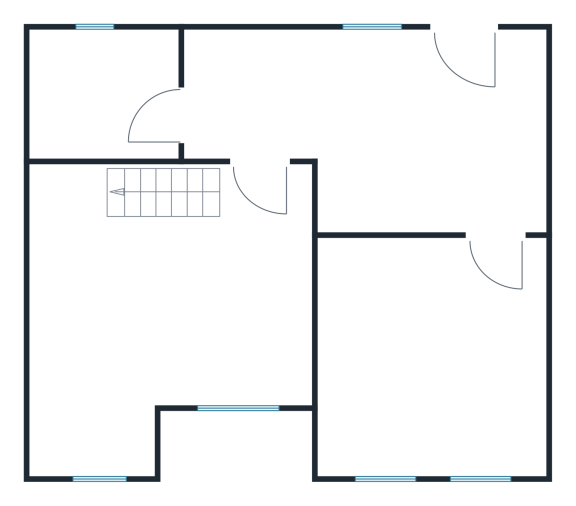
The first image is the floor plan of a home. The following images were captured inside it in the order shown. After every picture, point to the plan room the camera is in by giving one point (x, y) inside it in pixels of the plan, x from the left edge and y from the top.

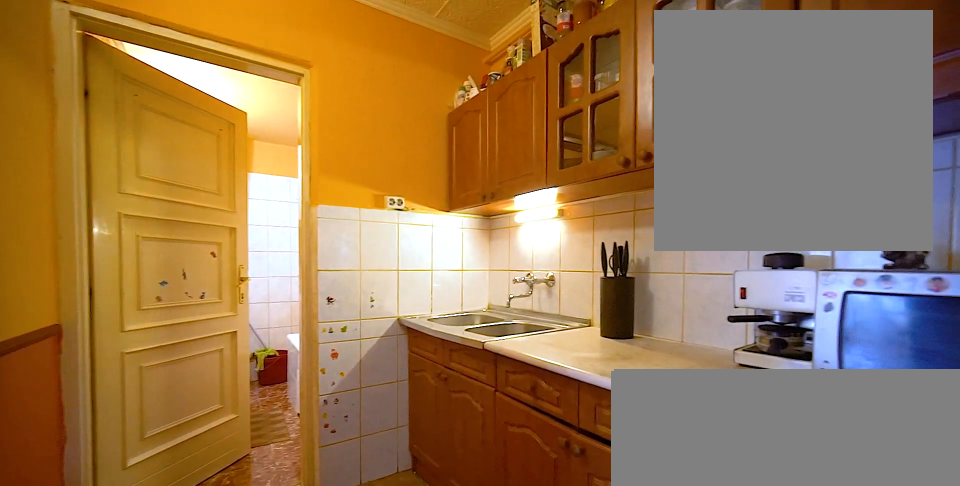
(393, 130)
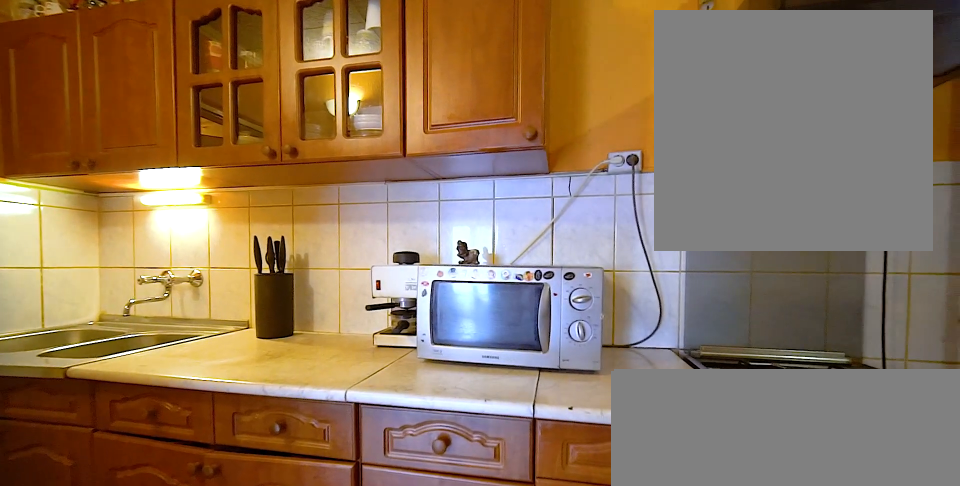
(392, 130)
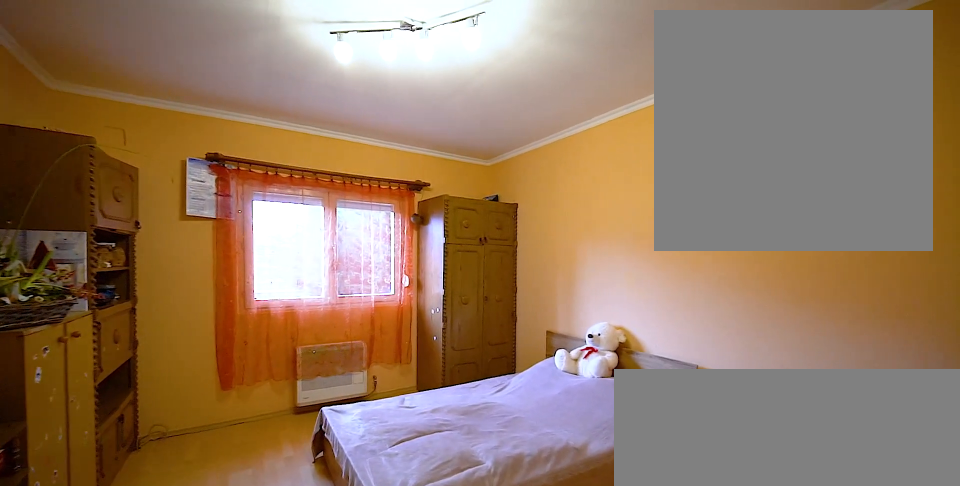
(438, 359)
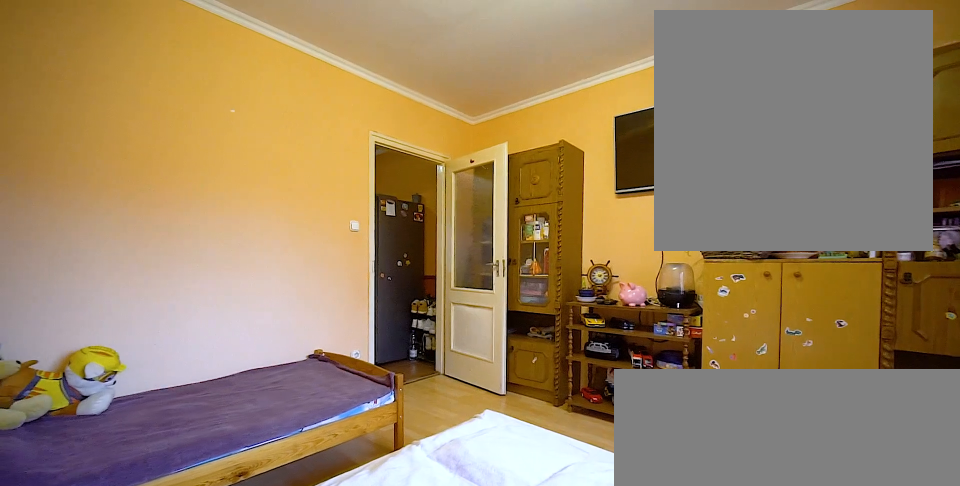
(438, 358)
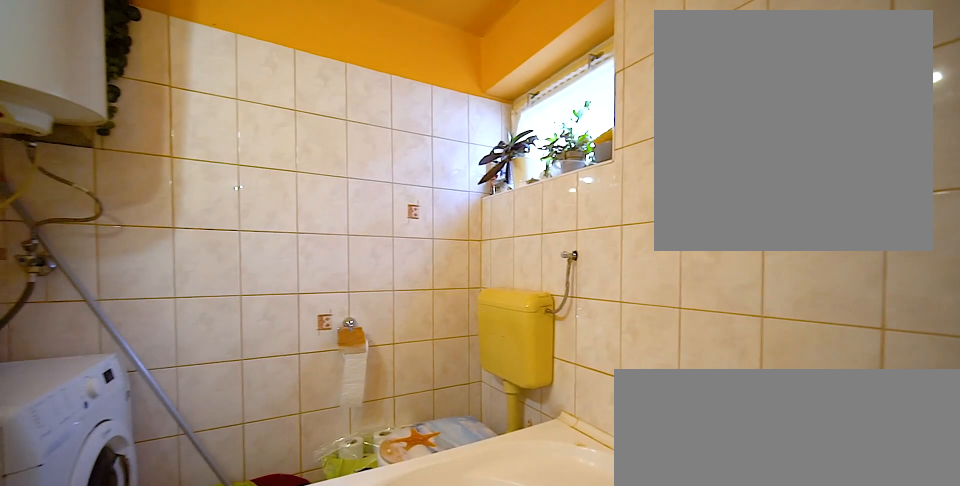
(104, 98)
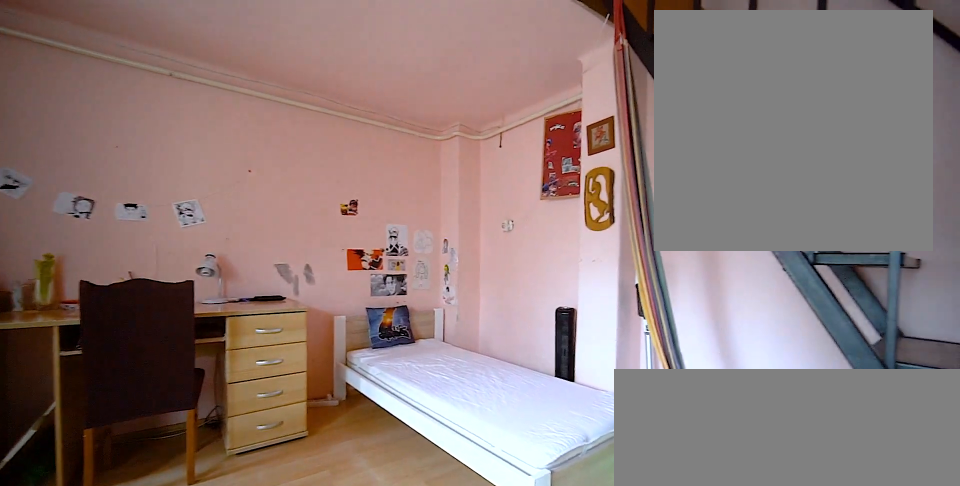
(151, 301)
